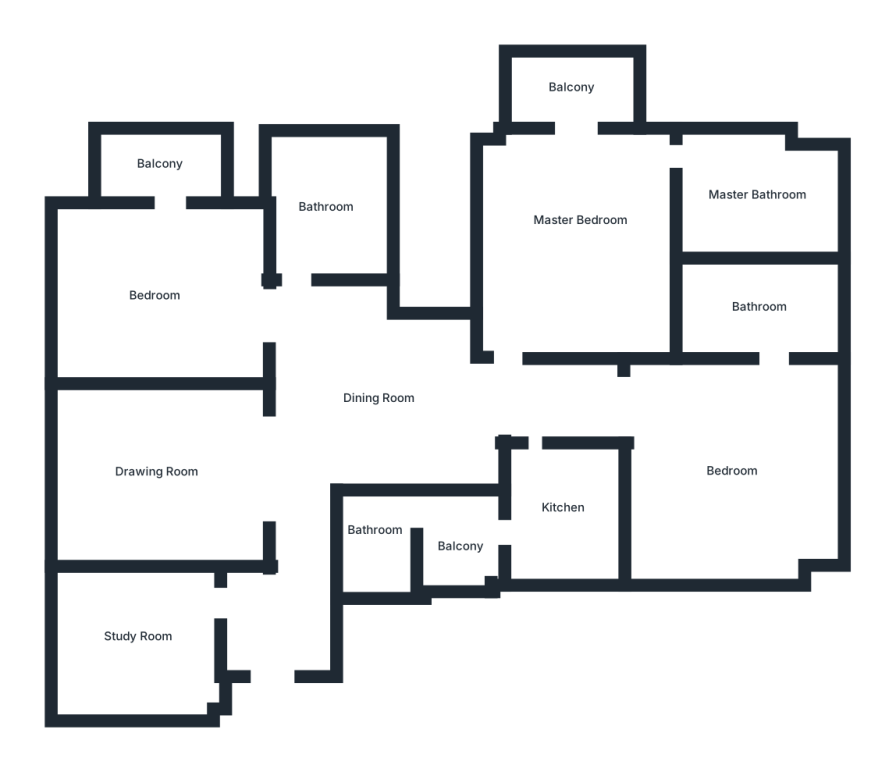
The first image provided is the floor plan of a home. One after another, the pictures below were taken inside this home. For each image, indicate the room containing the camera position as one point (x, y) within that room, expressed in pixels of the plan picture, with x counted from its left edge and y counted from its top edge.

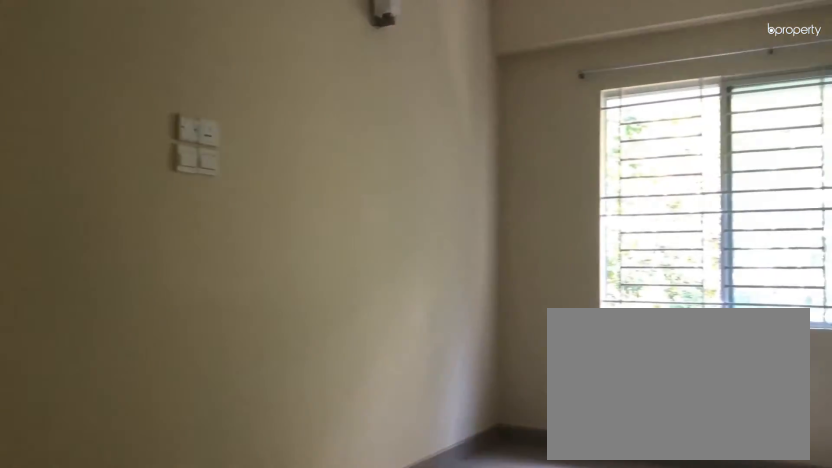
(159, 472)
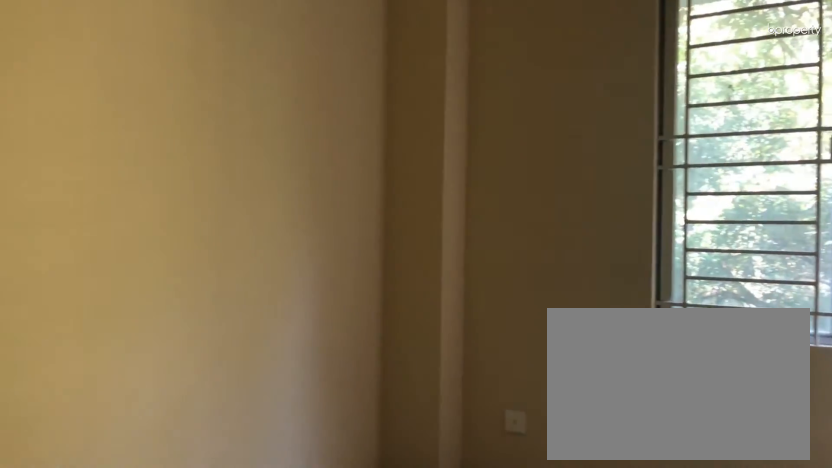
(138, 635)
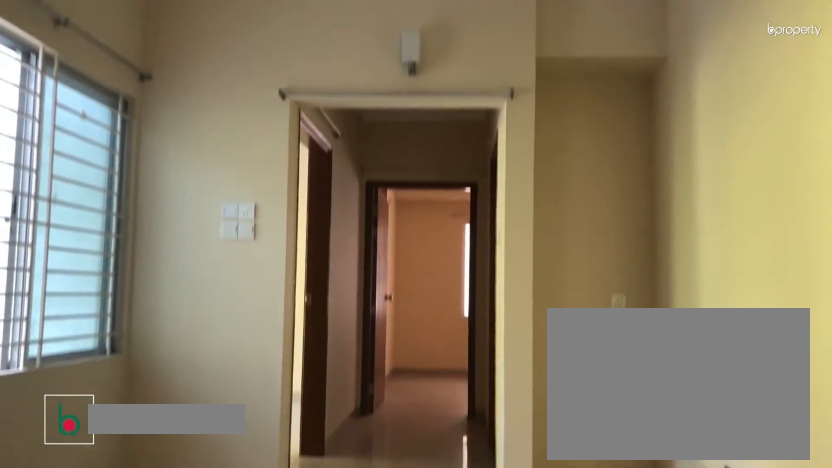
(378, 397)
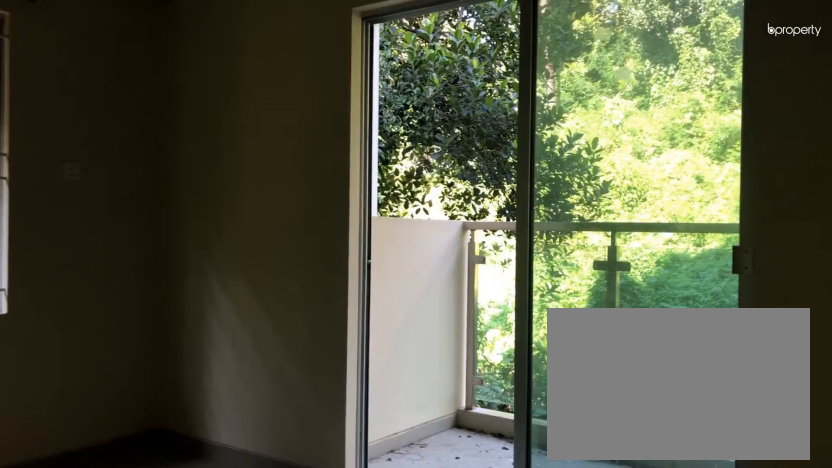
(154, 296)
